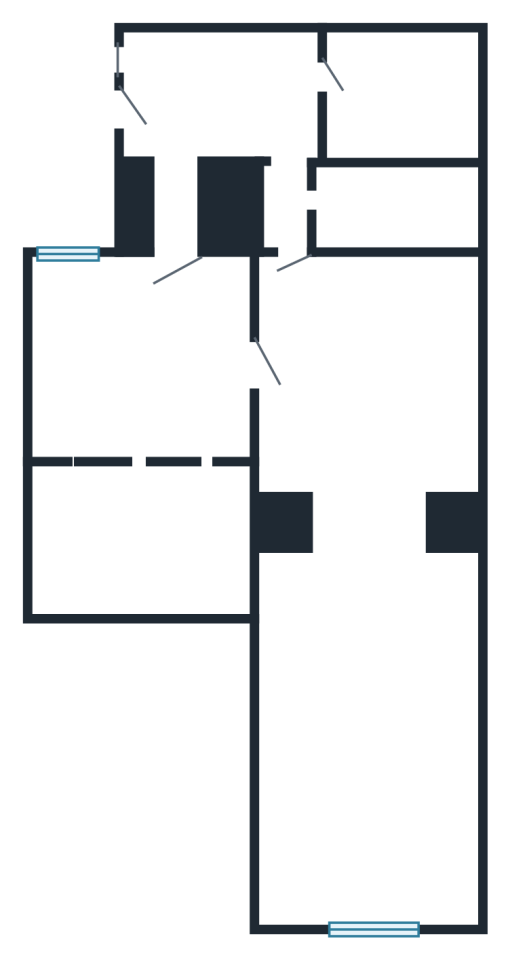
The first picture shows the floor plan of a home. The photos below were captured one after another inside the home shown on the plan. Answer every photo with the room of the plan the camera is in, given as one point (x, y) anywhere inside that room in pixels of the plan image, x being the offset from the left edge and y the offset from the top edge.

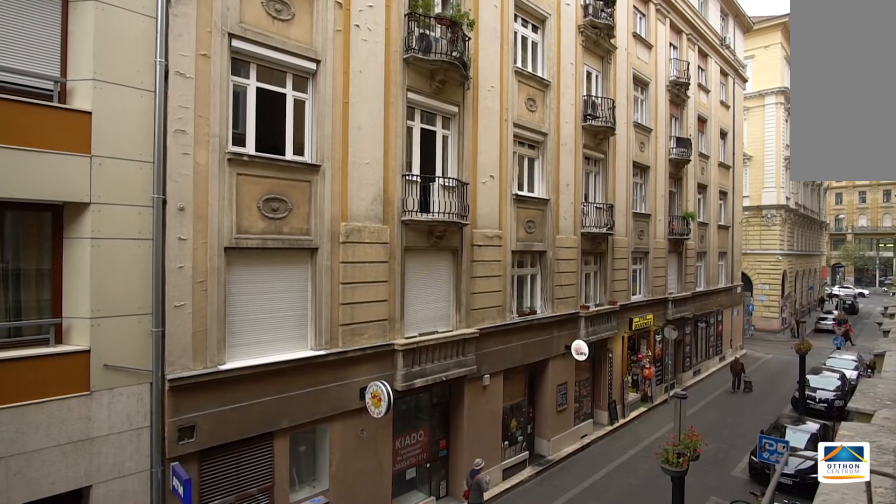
(373, 820)
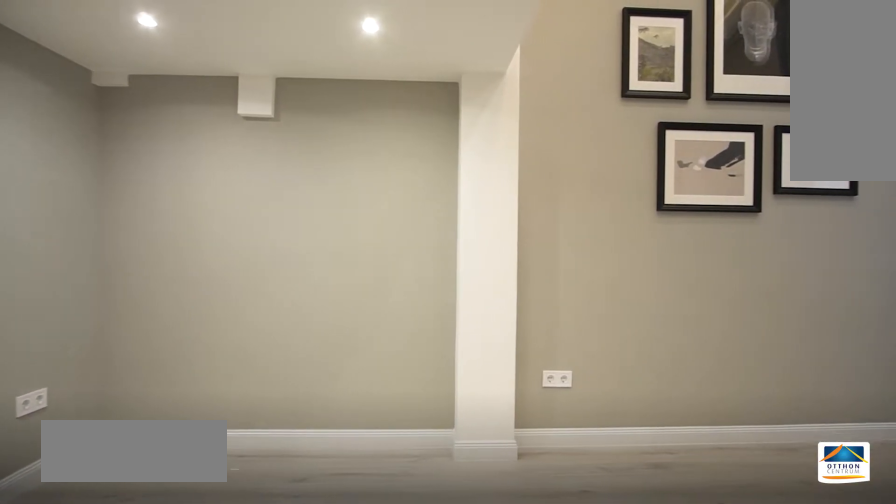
(149, 393)
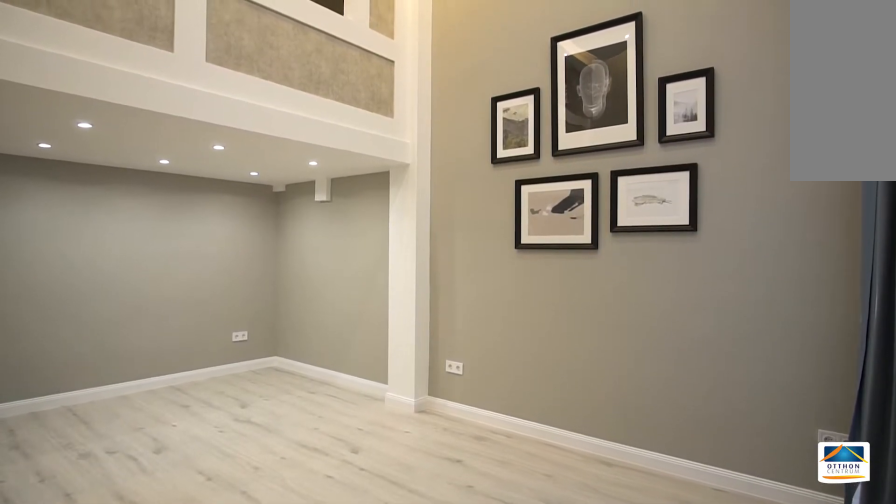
(151, 394)
